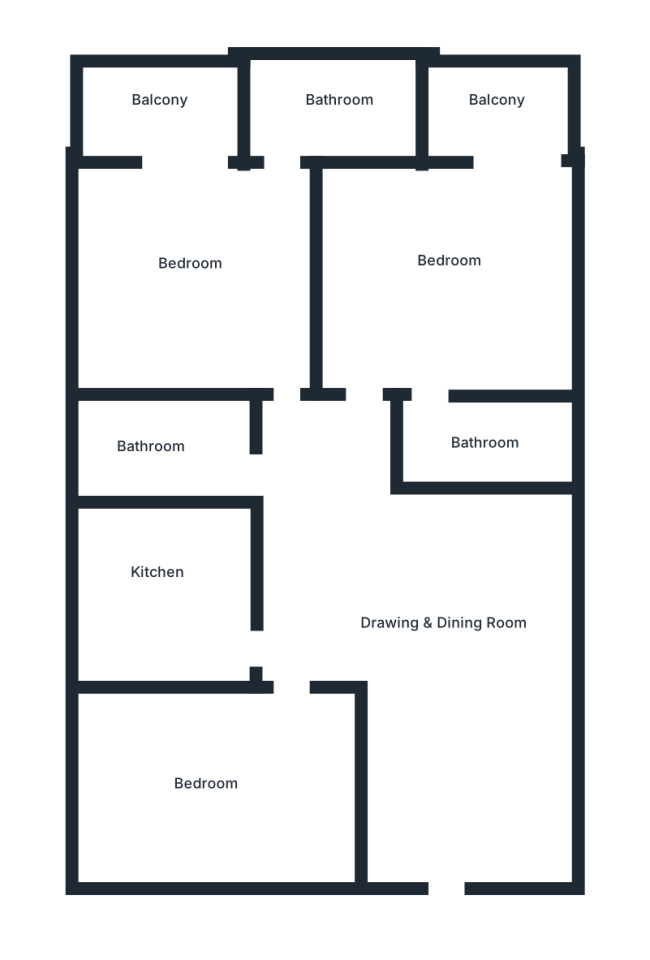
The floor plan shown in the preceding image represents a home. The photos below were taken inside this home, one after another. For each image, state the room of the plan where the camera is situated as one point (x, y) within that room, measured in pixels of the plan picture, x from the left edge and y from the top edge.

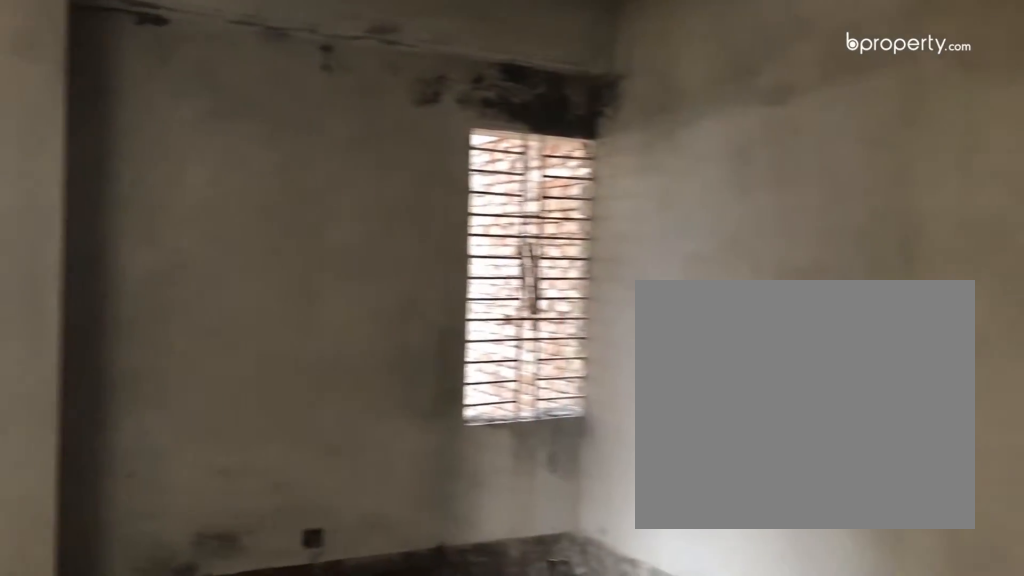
(440, 630)
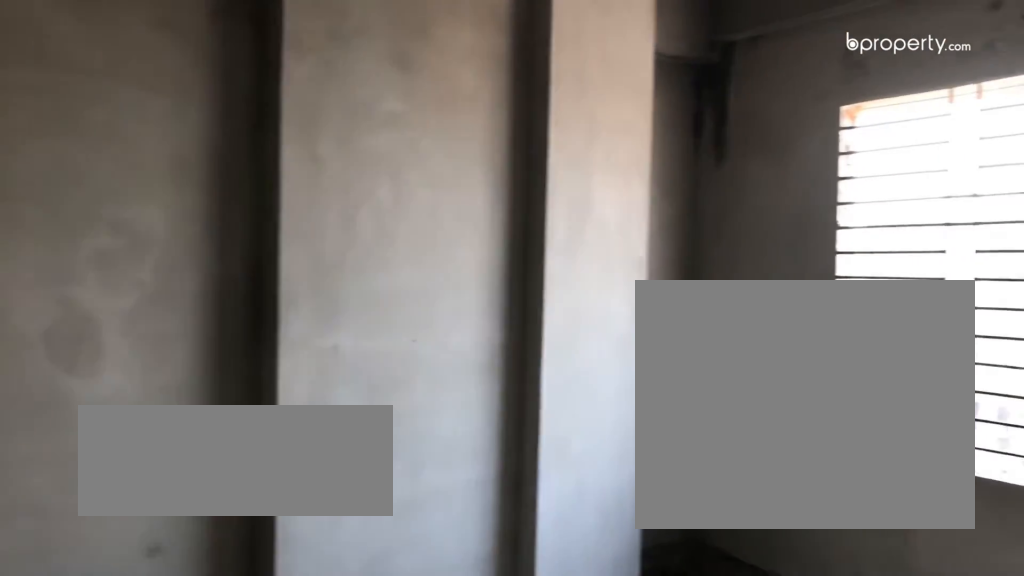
(206, 783)
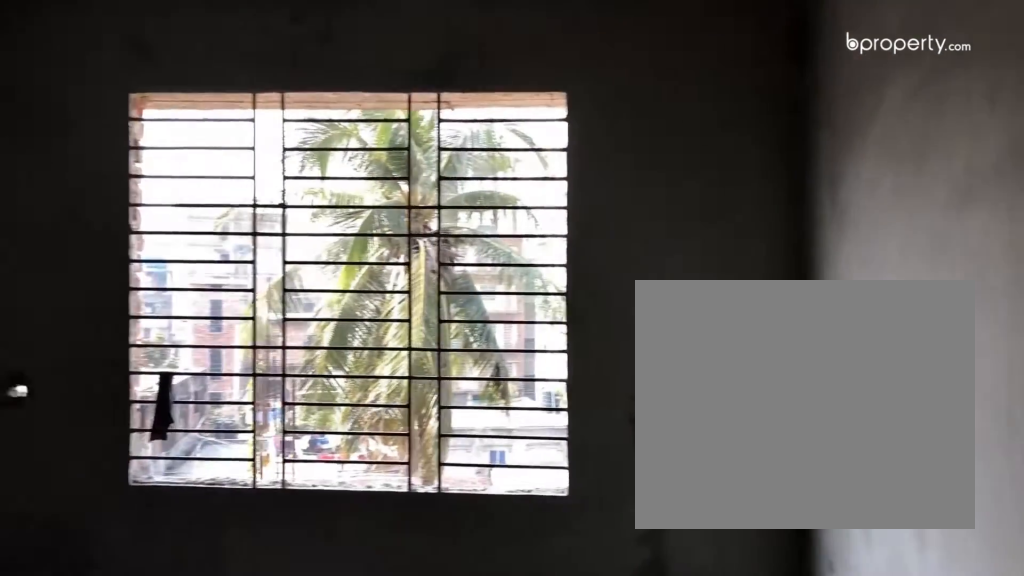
(206, 783)
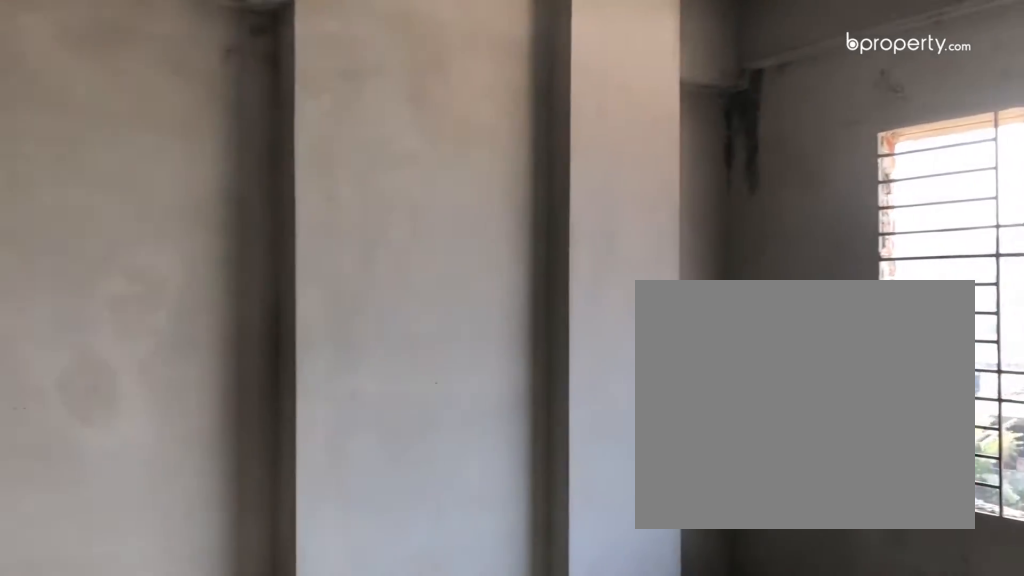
(206, 783)
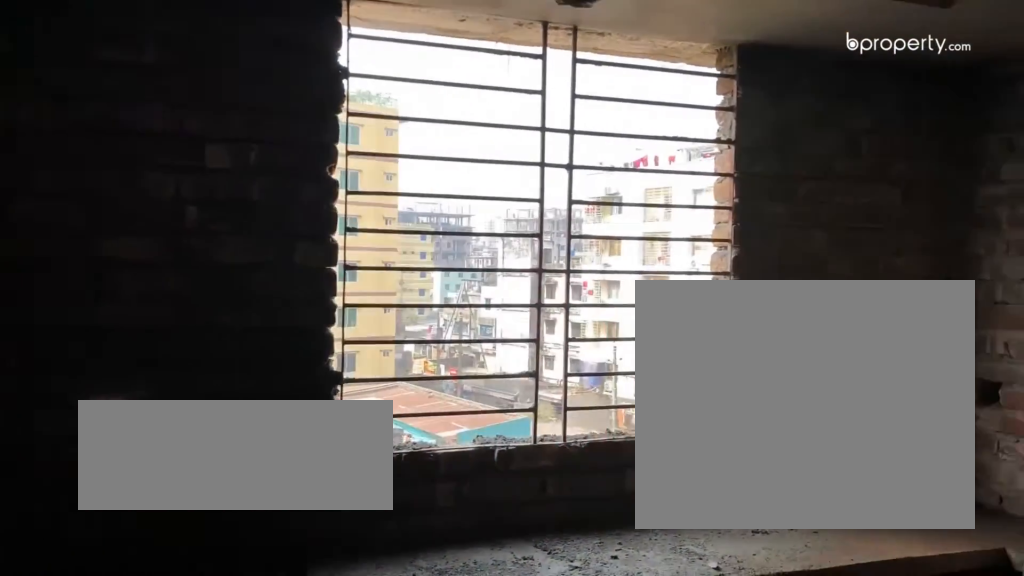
(159, 579)
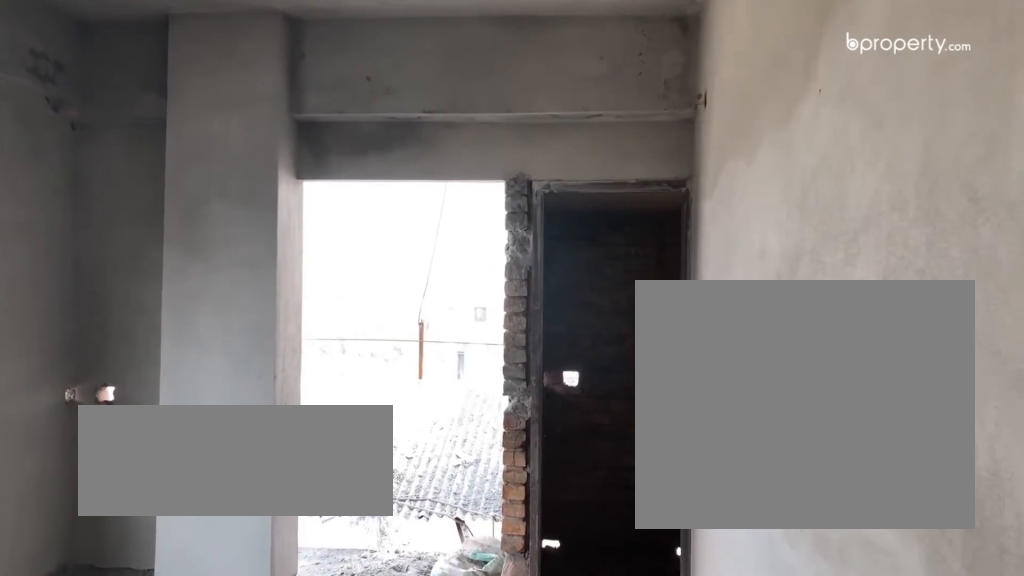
(194, 267)
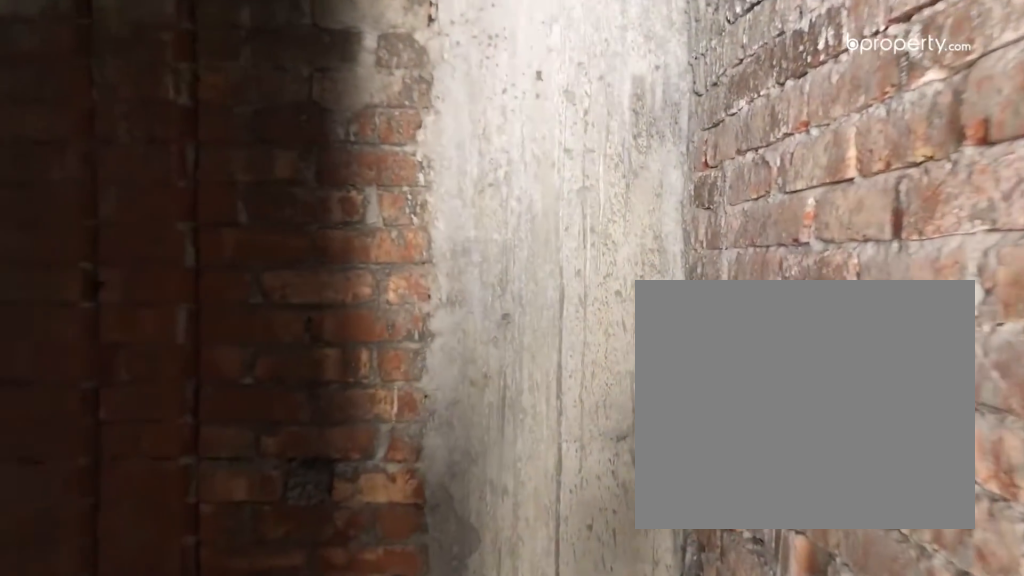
(488, 438)
